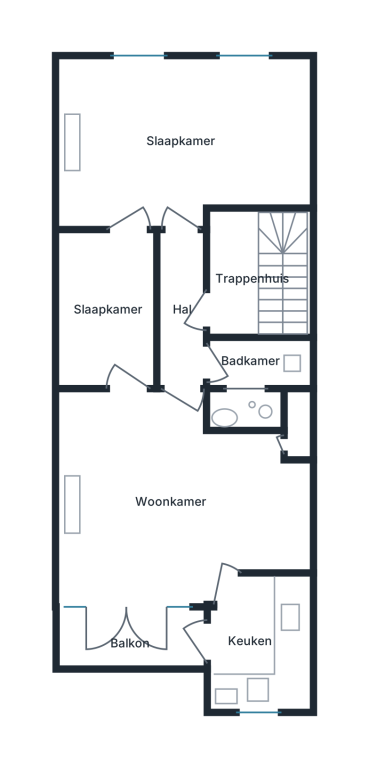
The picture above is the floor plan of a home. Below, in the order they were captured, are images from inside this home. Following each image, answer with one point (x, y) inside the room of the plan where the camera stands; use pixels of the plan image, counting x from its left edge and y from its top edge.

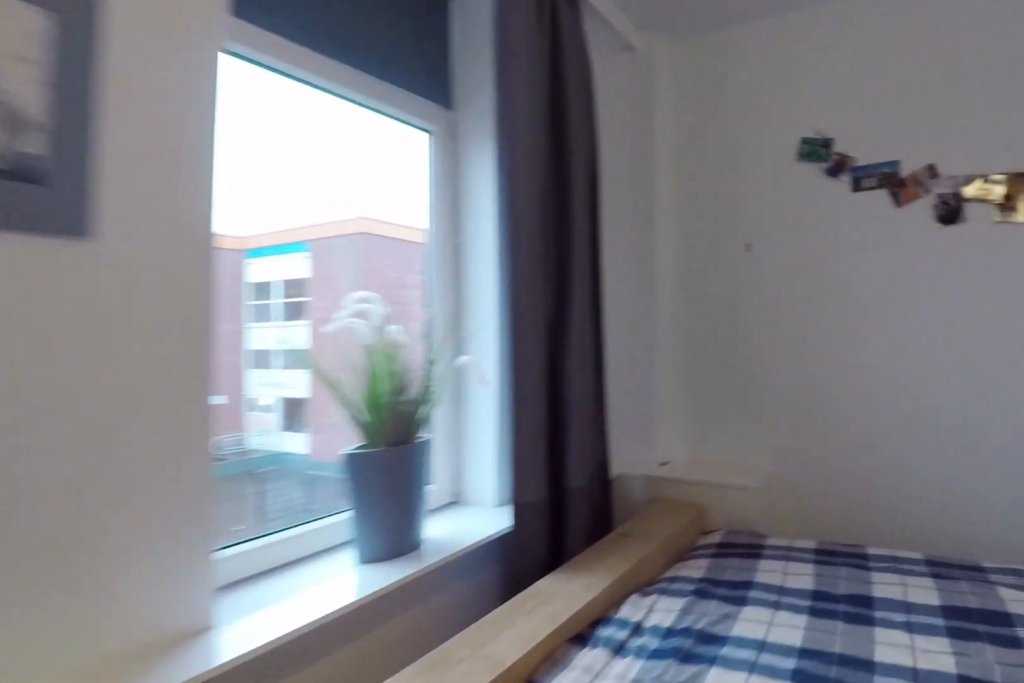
(183, 140)
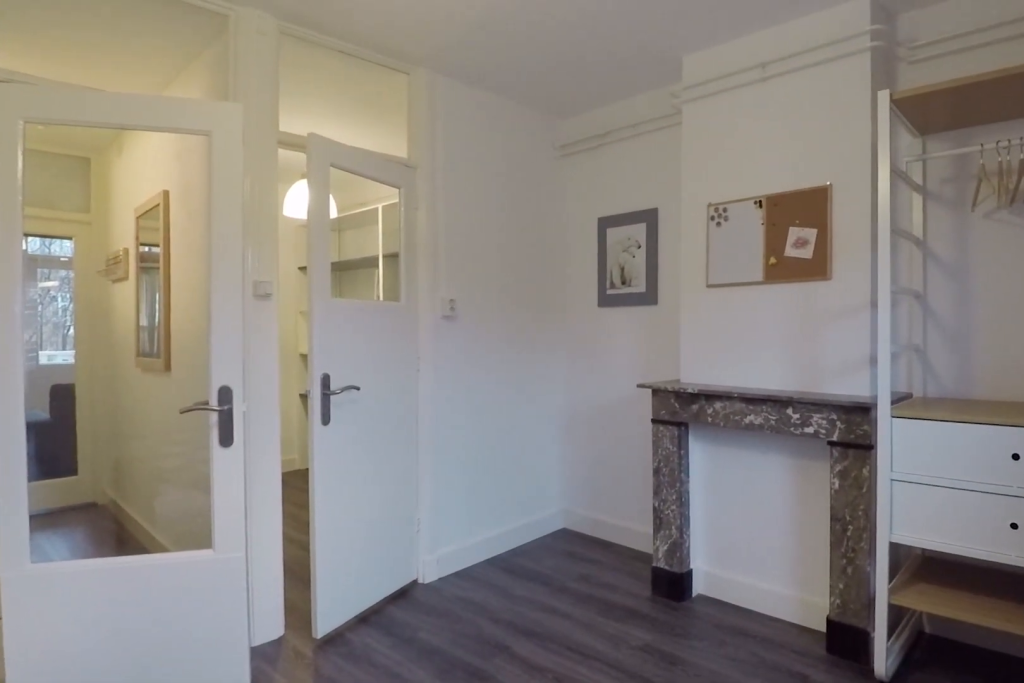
(183, 140)
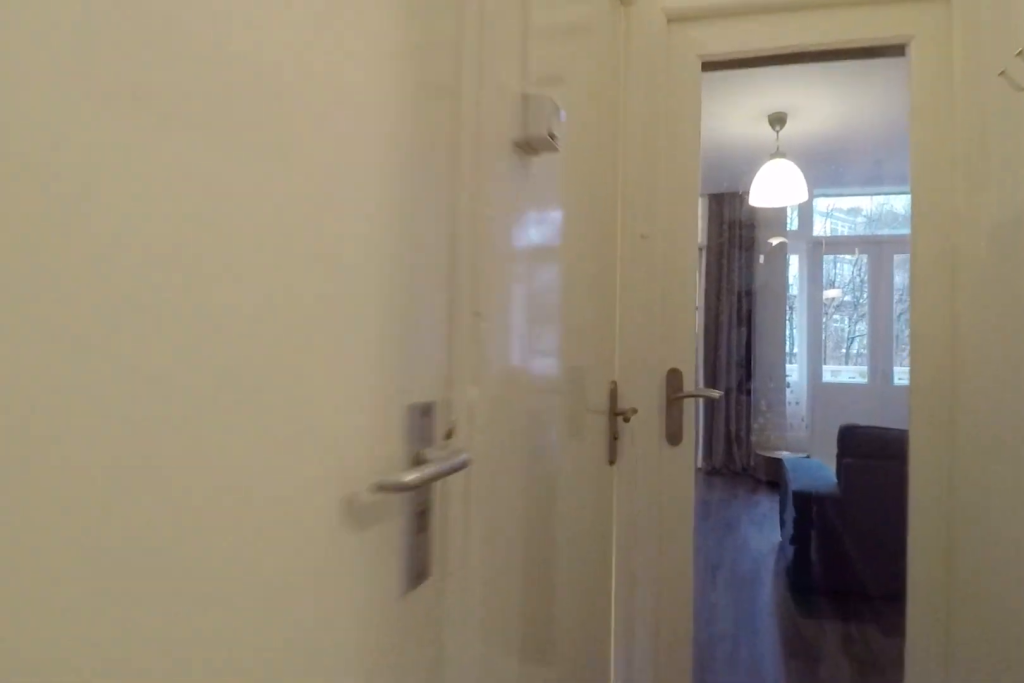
(182, 309)
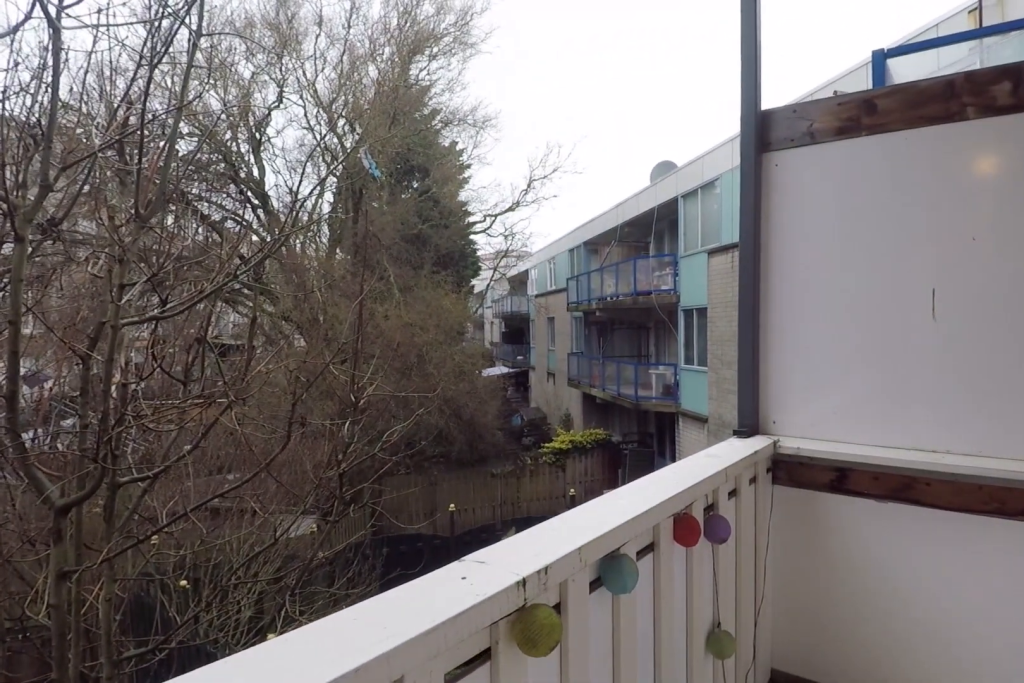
(129, 642)
